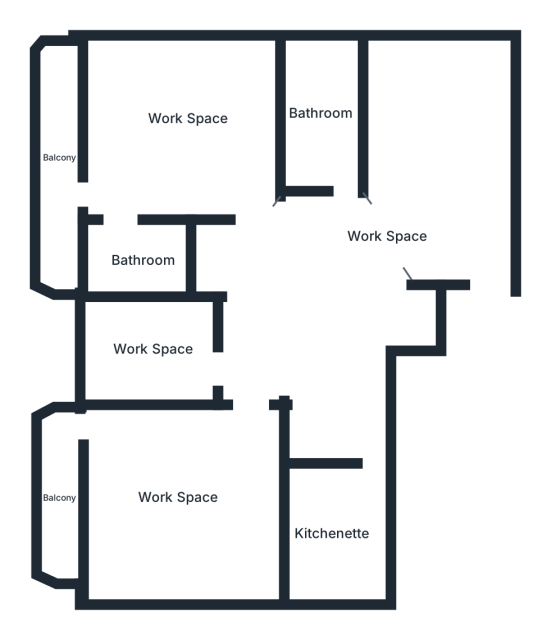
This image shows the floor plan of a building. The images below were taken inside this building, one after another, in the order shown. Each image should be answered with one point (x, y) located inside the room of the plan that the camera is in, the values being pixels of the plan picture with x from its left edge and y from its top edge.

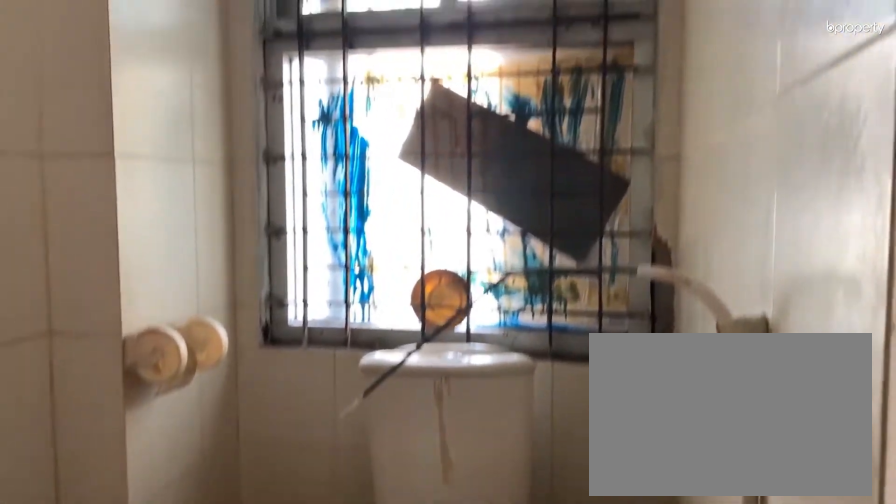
(143, 260)
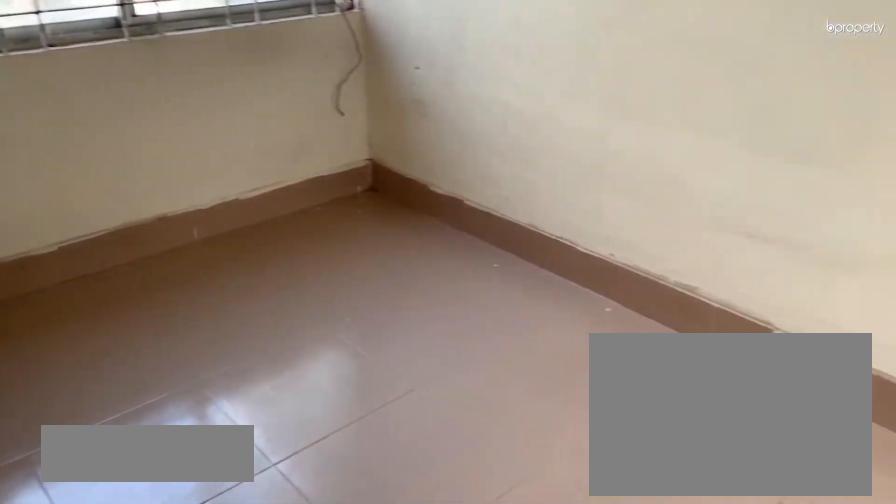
(152, 349)
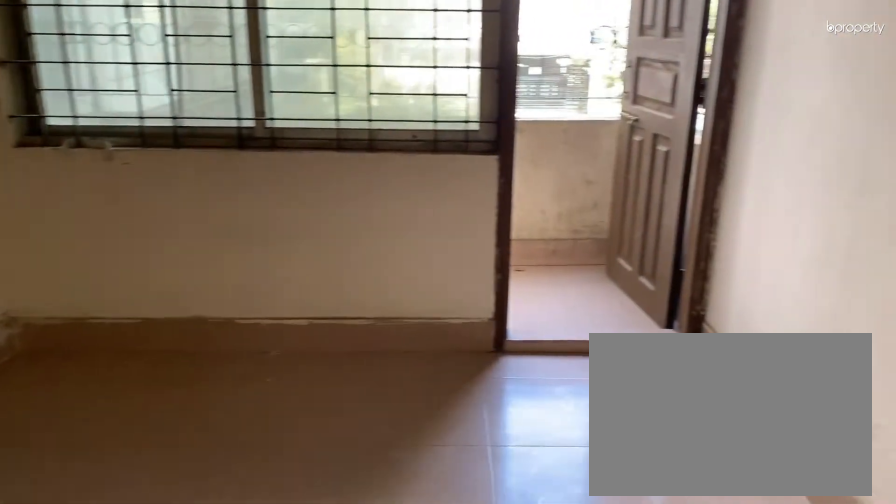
(178, 495)
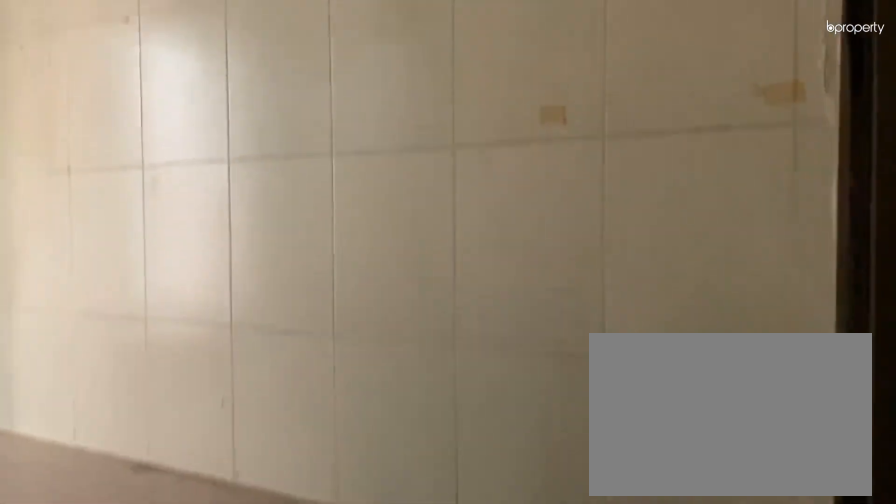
(333, 534)
